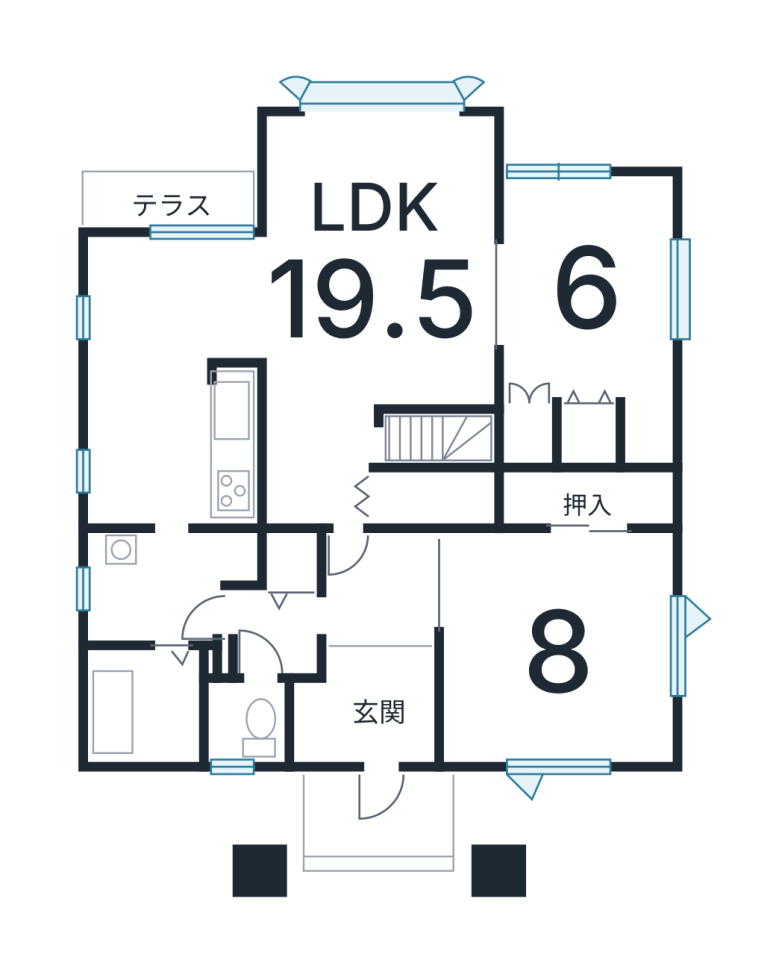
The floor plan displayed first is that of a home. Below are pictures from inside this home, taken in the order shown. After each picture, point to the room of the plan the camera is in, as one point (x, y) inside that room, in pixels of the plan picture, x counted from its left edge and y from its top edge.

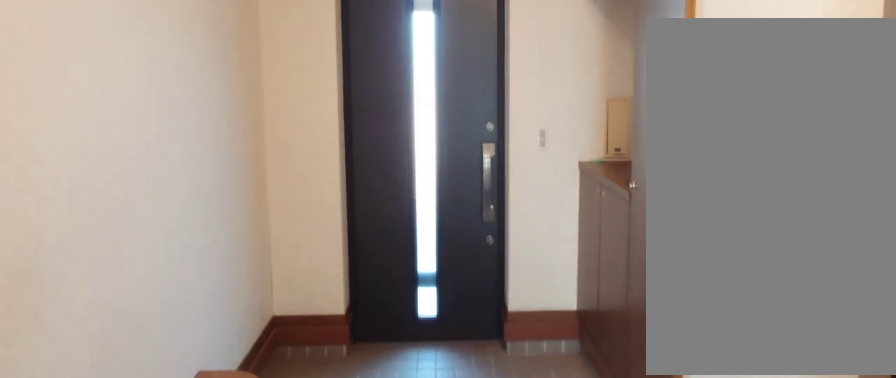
(367, 713)
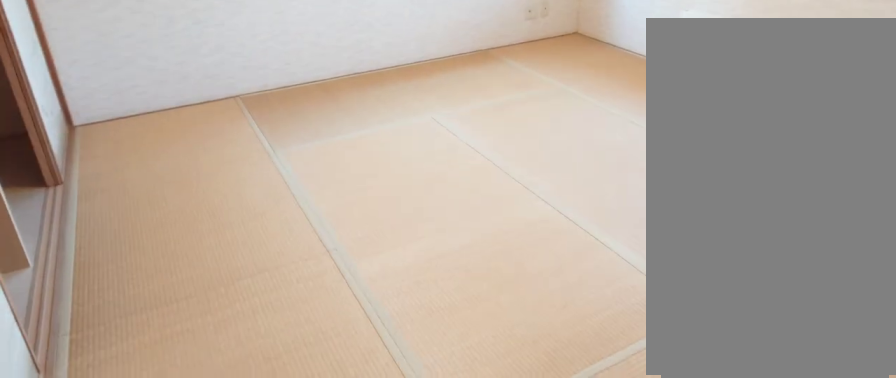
(559, 664)
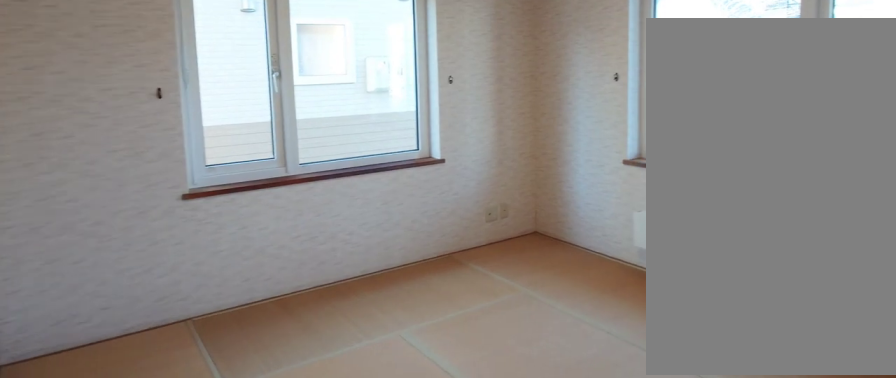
(559, 664)
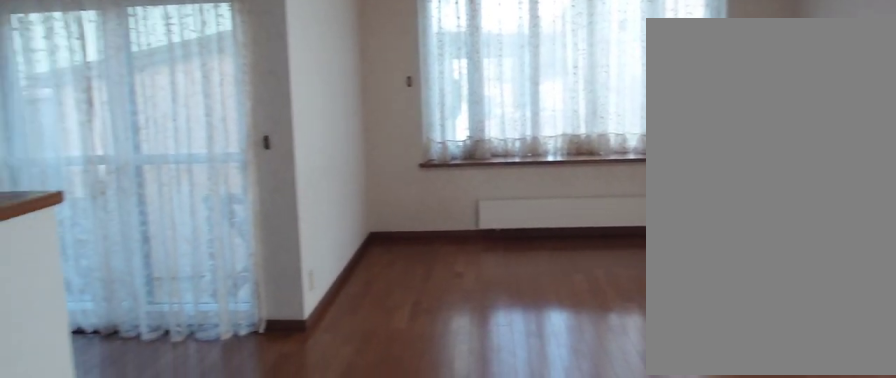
(378, 306)
